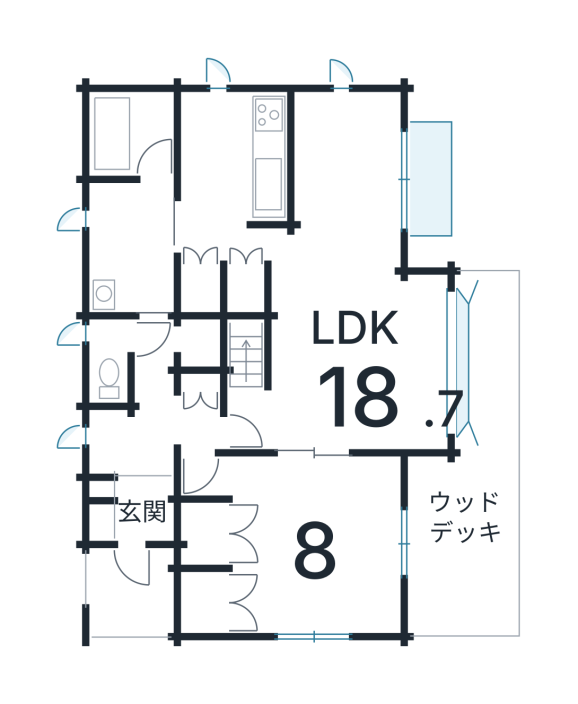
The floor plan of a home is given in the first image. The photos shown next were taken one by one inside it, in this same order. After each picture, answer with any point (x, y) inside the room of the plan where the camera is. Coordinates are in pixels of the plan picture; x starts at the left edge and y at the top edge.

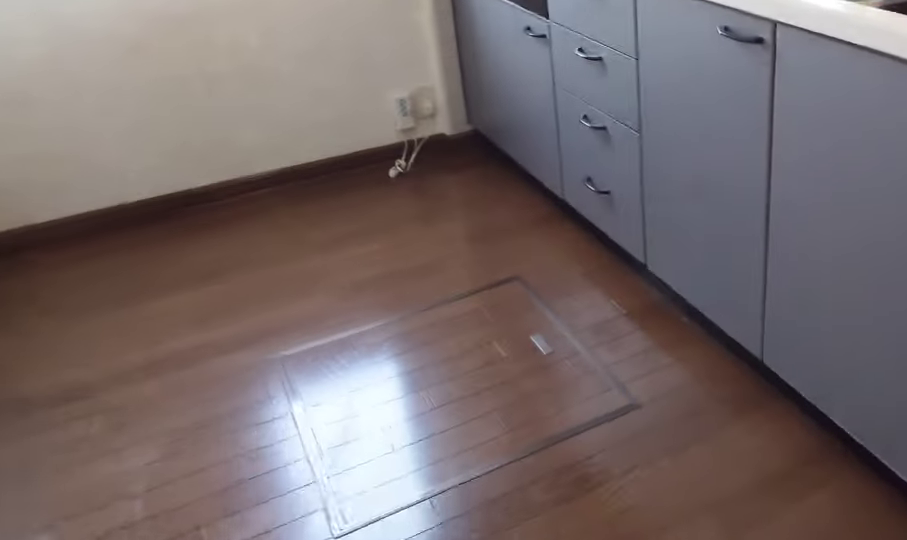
(219, 182)
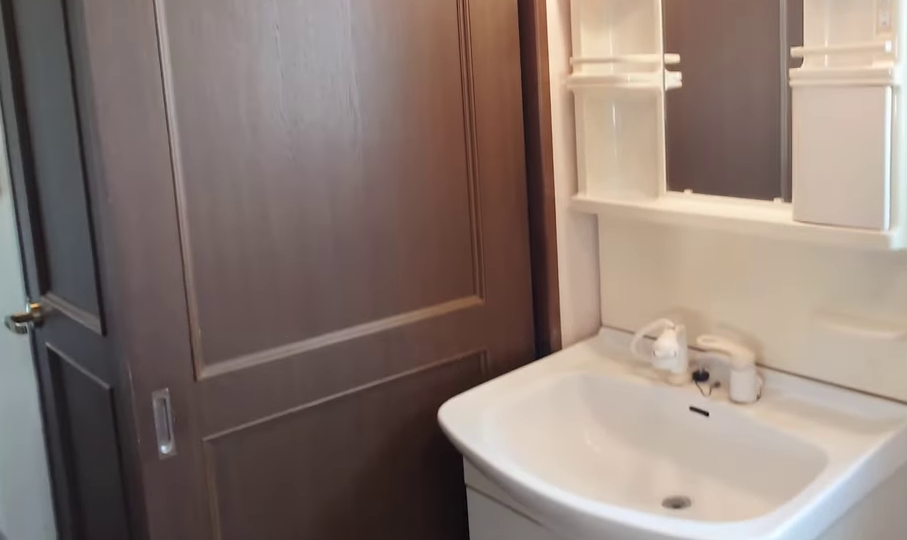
(132, 274)
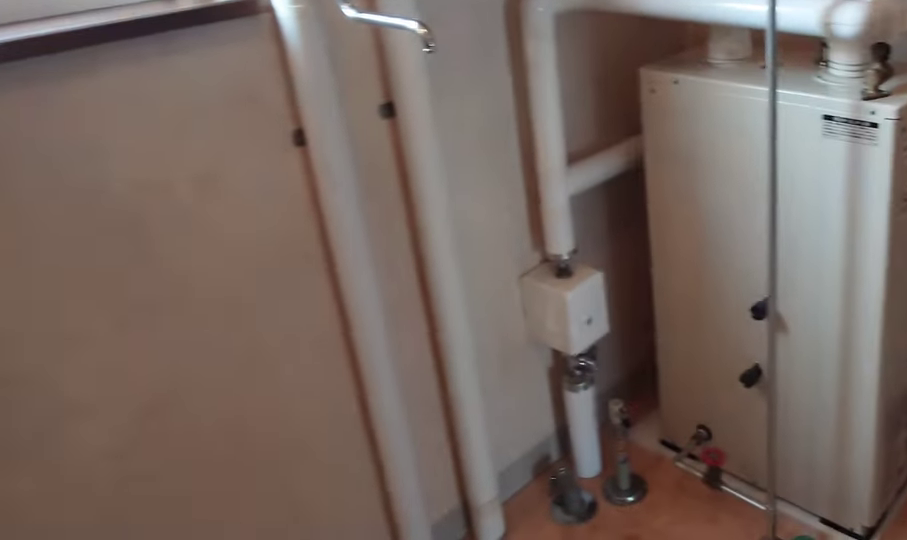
(132, 274)
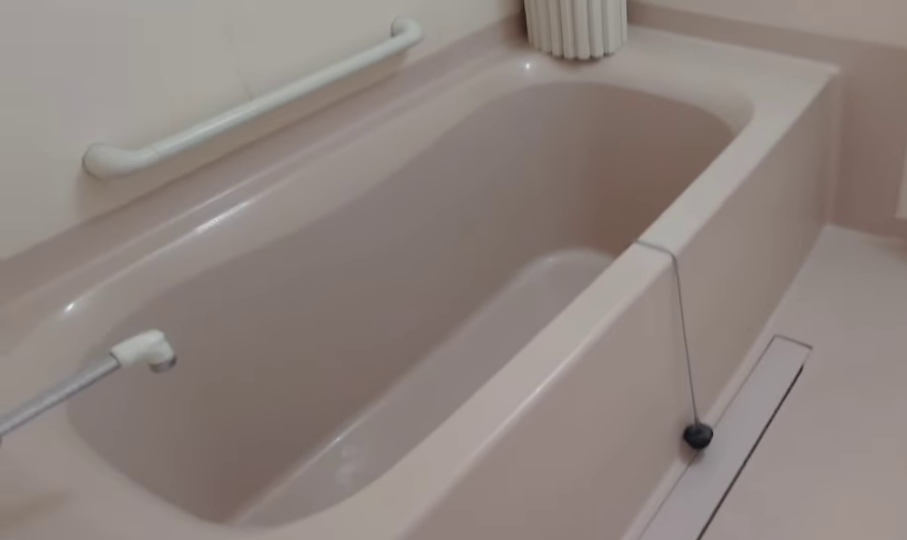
(127, 131)
